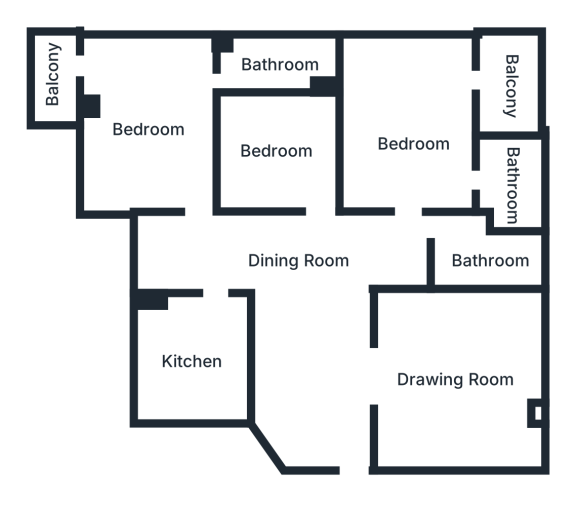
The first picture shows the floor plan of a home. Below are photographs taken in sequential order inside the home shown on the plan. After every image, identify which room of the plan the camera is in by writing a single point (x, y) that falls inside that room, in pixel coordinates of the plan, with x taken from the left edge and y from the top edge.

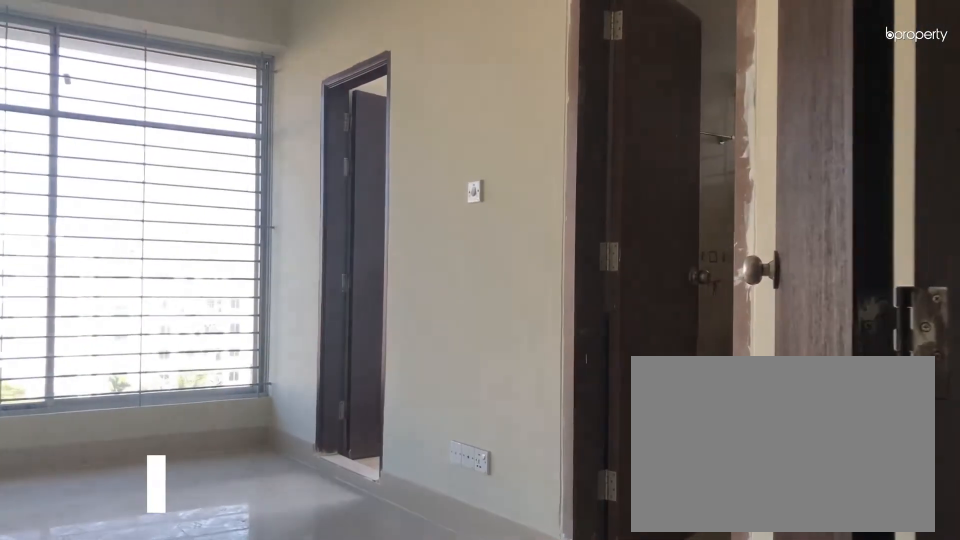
(414, 144)
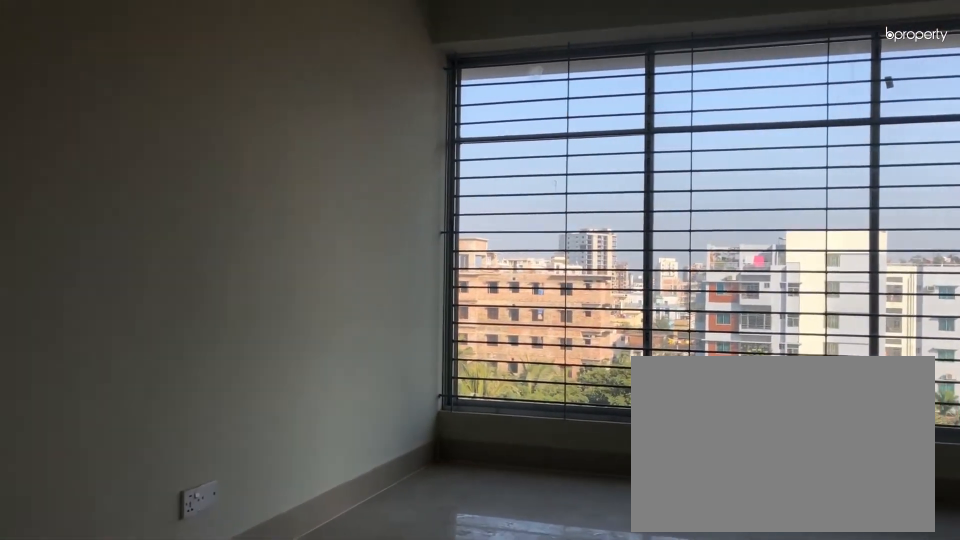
(414, 144)
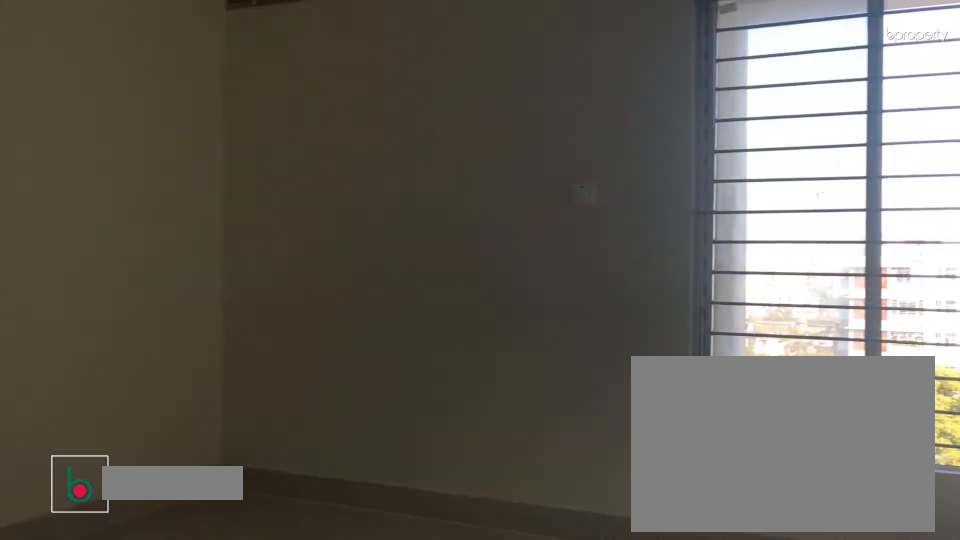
(276, 149)
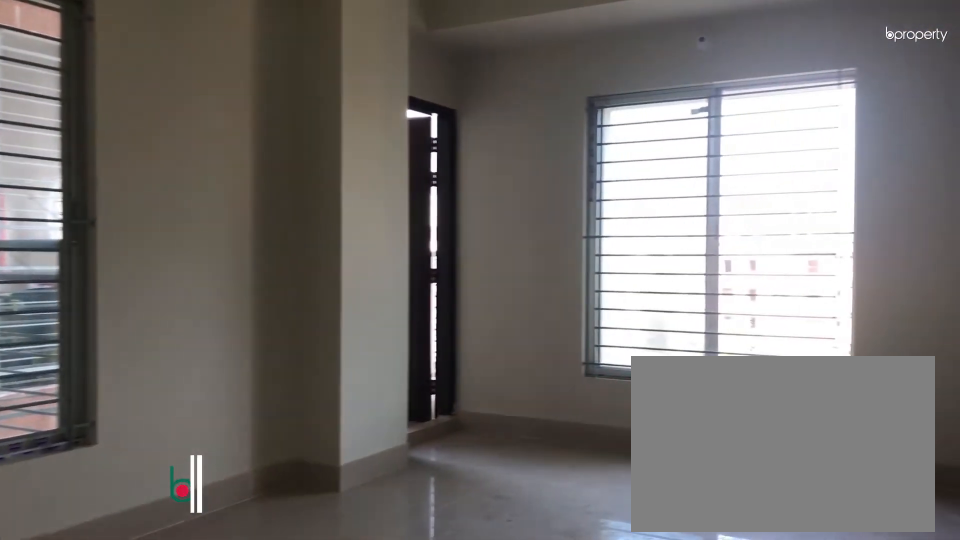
(150, 129)
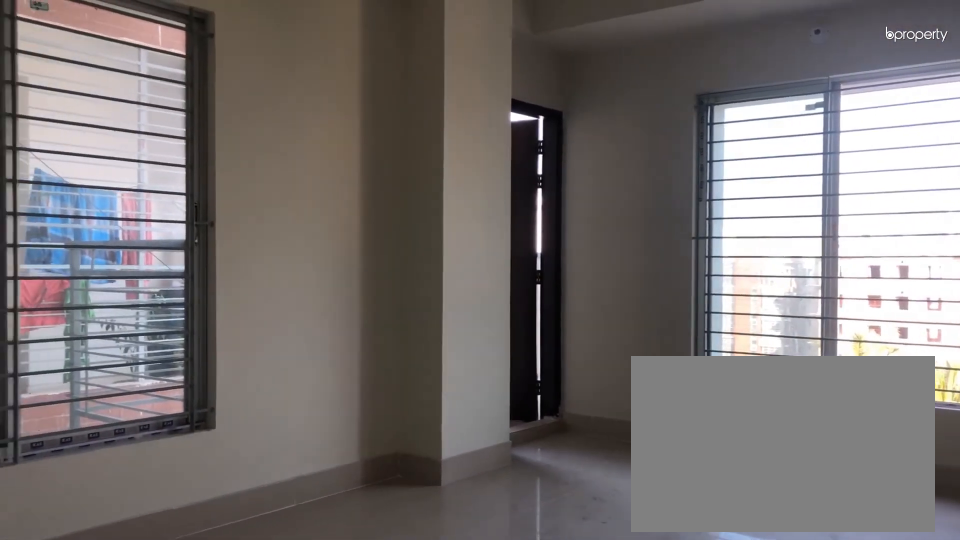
(150, 129)
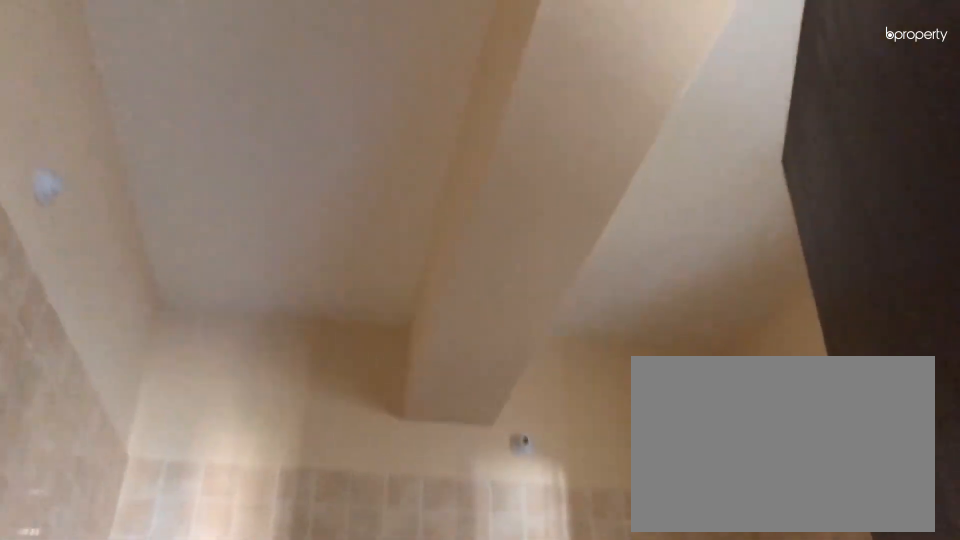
(193, 361)
